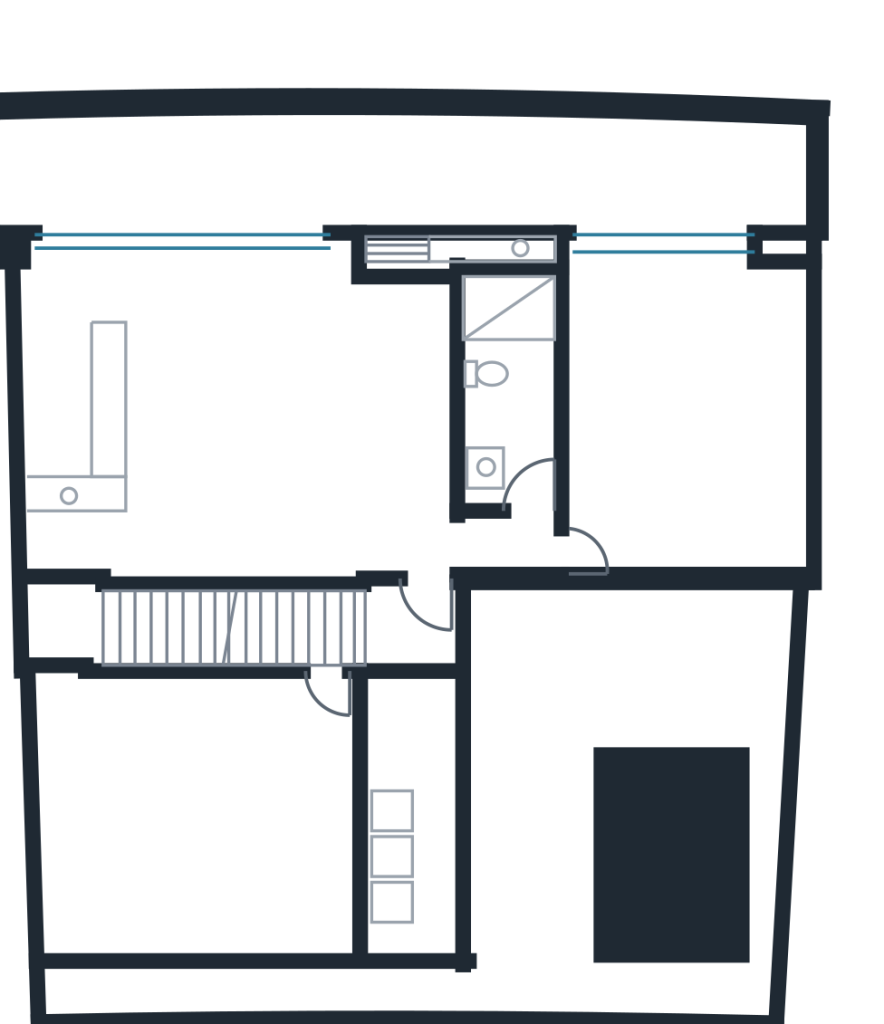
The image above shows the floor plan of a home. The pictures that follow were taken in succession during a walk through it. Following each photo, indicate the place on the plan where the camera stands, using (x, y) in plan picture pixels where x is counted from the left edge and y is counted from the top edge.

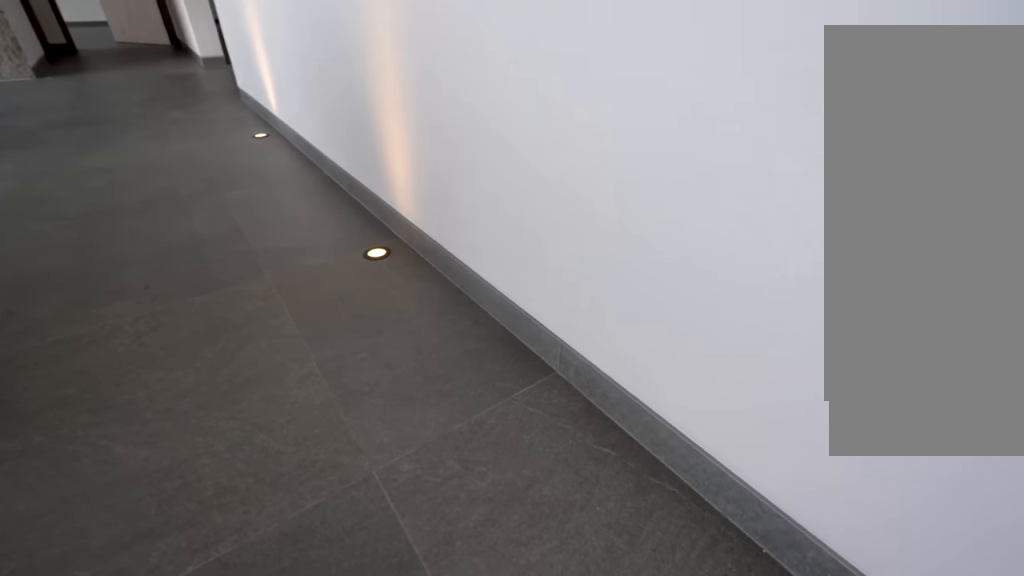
(230, 529)
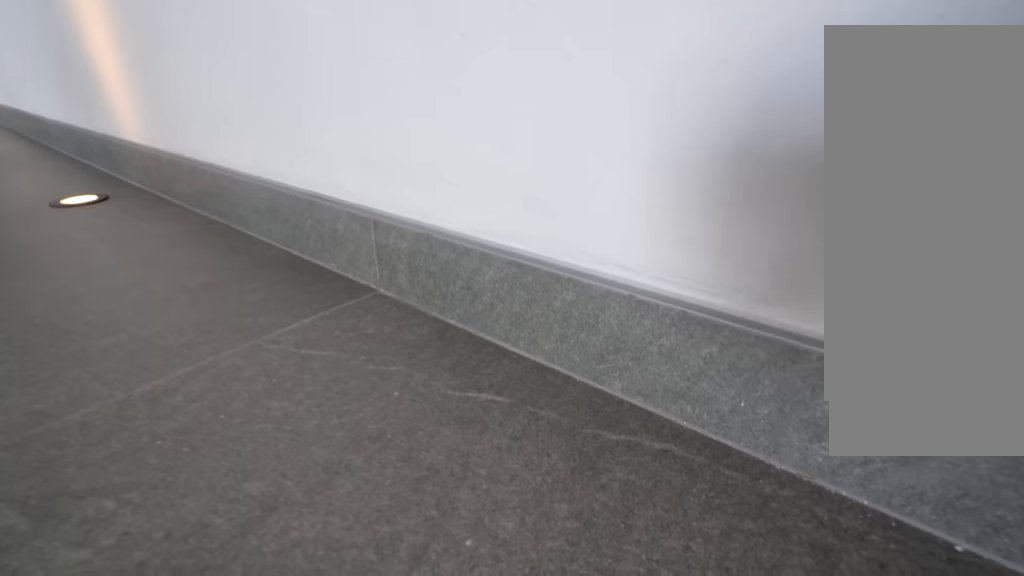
(248, 545)
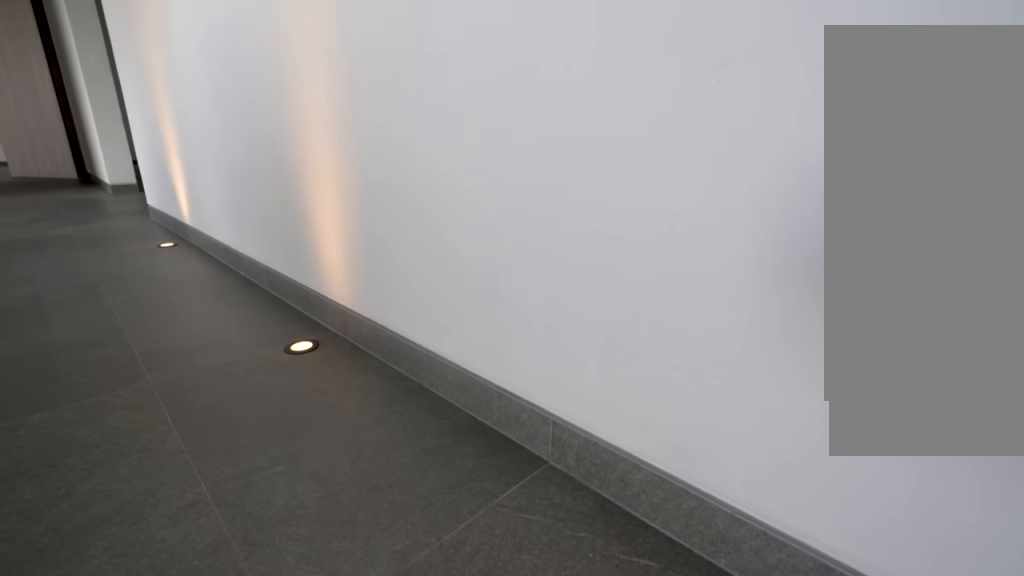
(232, 553)
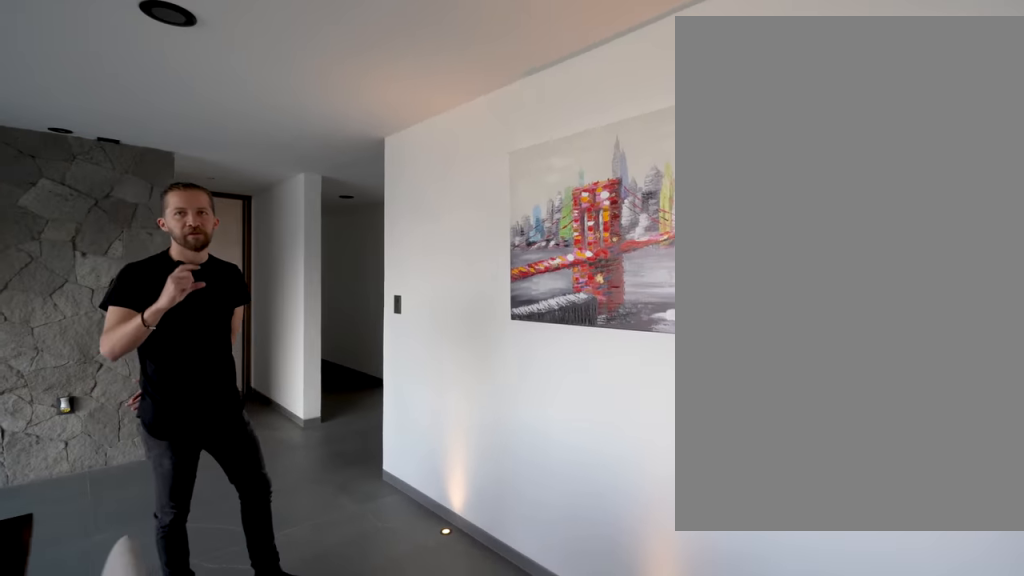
(121, 547)
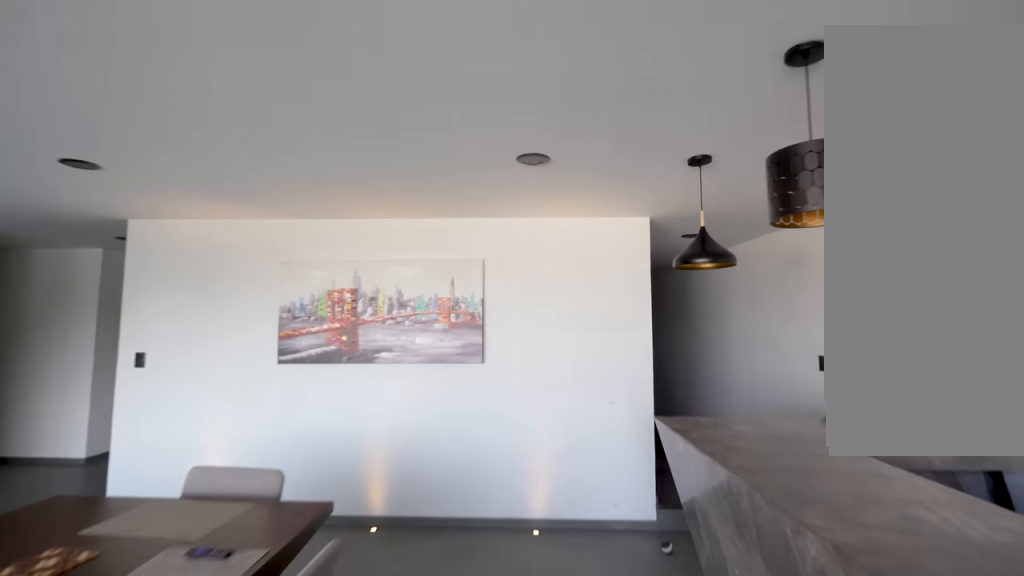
(235, 286)
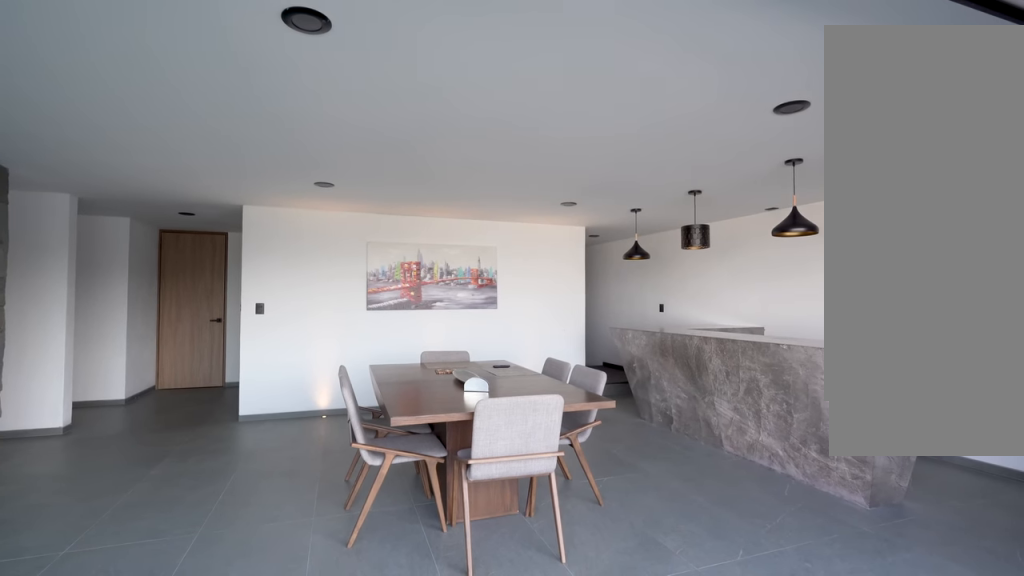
(292, 309)
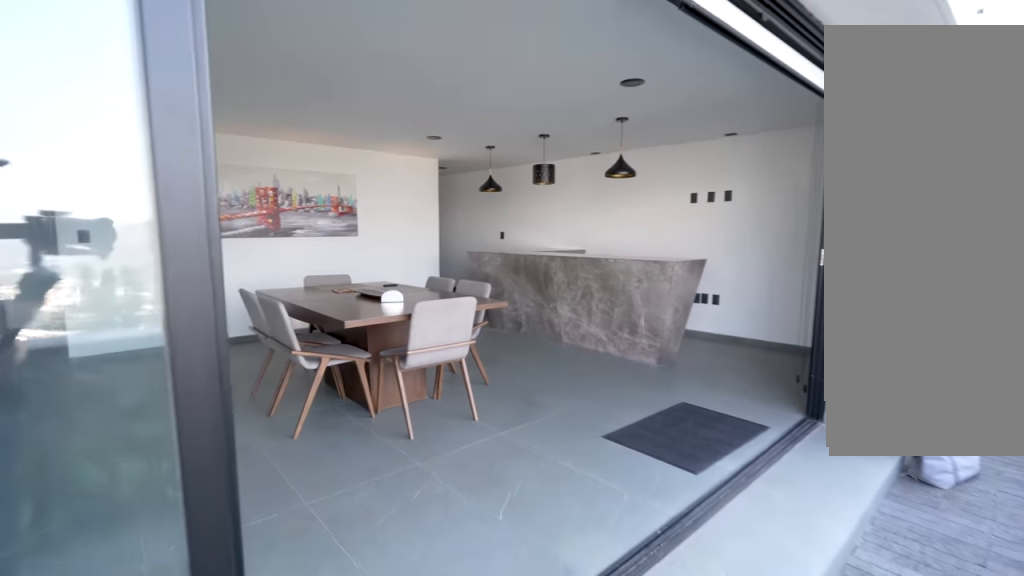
(261, 217)
